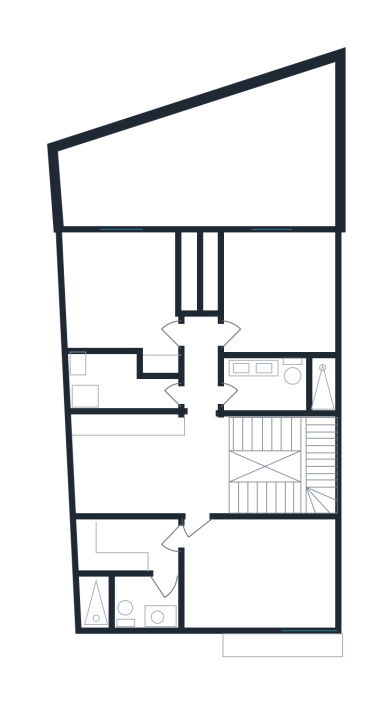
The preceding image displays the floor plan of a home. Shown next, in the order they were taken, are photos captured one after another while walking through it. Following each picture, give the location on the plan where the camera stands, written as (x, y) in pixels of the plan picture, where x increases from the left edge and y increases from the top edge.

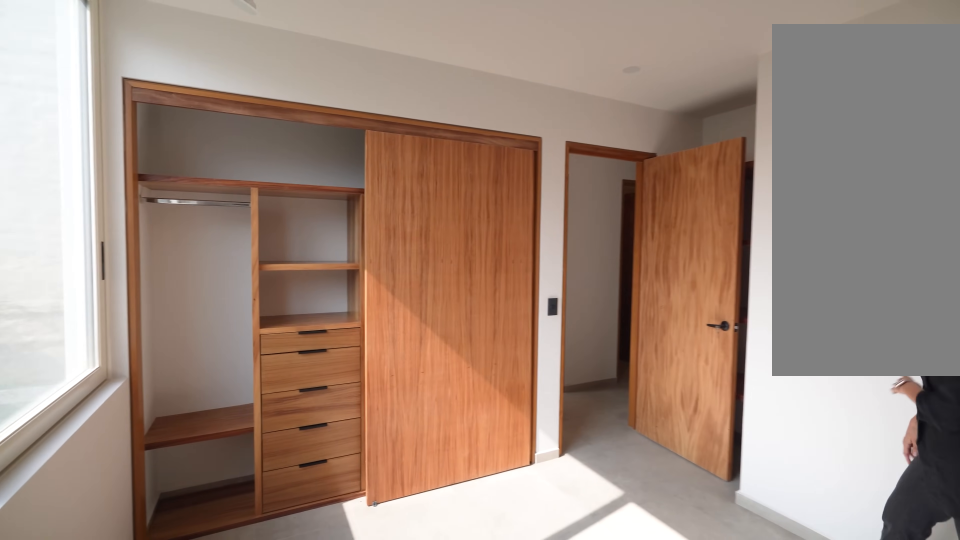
(96, 294)
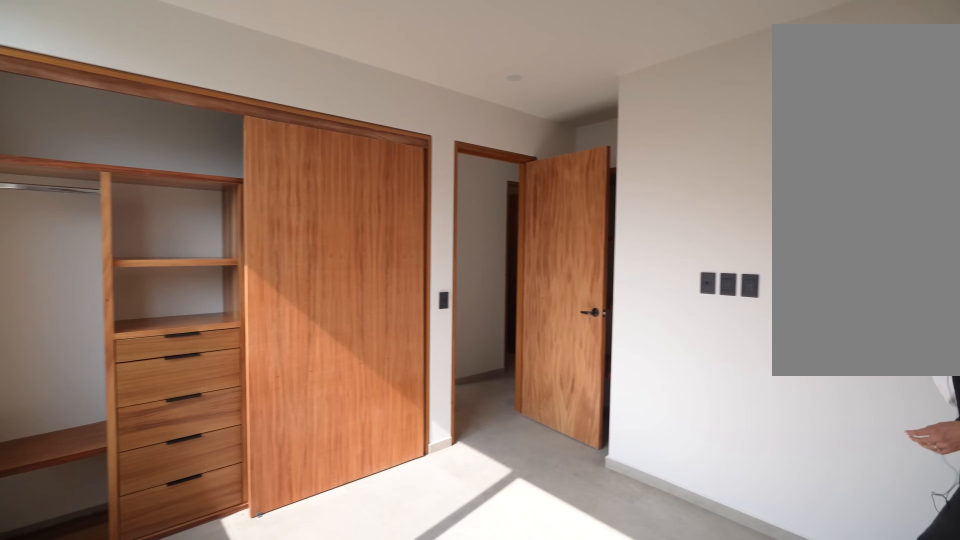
(93, 288)
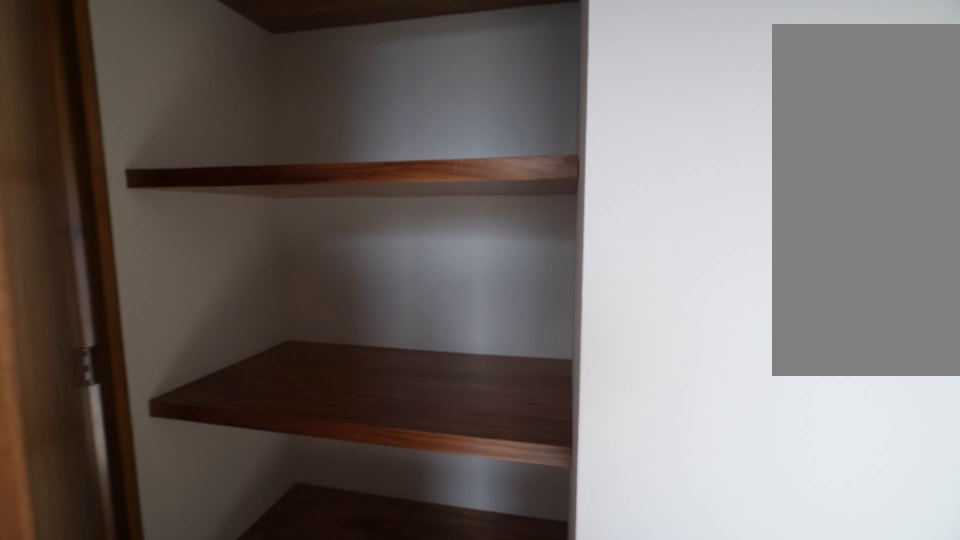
(151, 342)
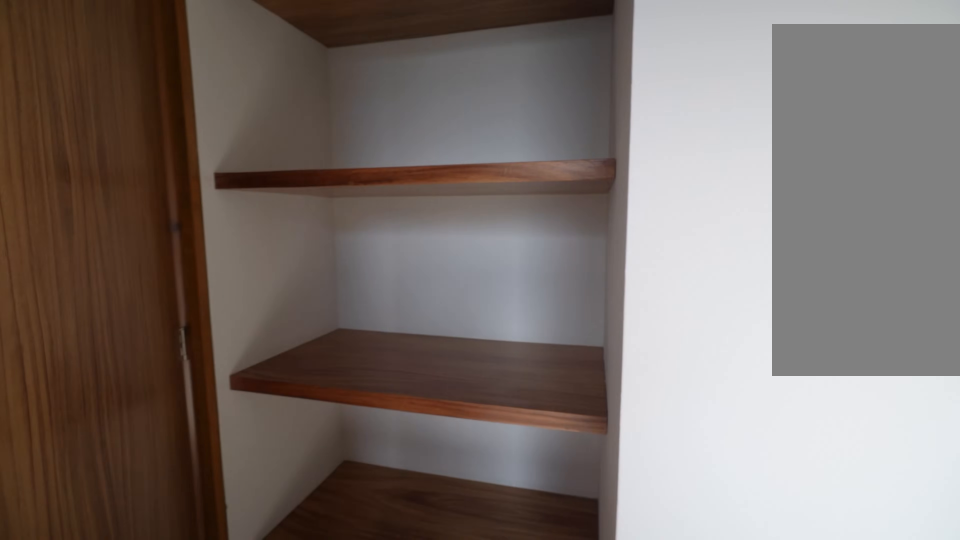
(151, 342)
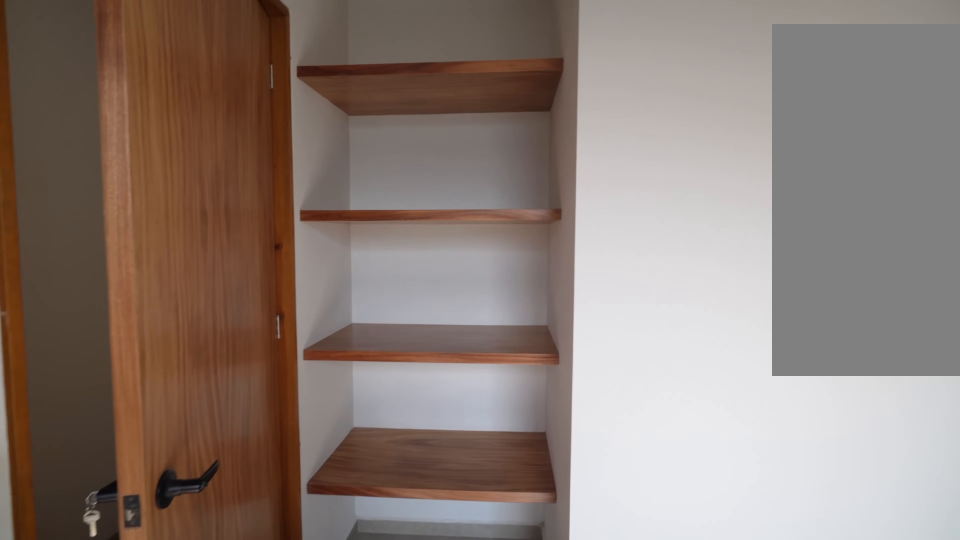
(151, 342)
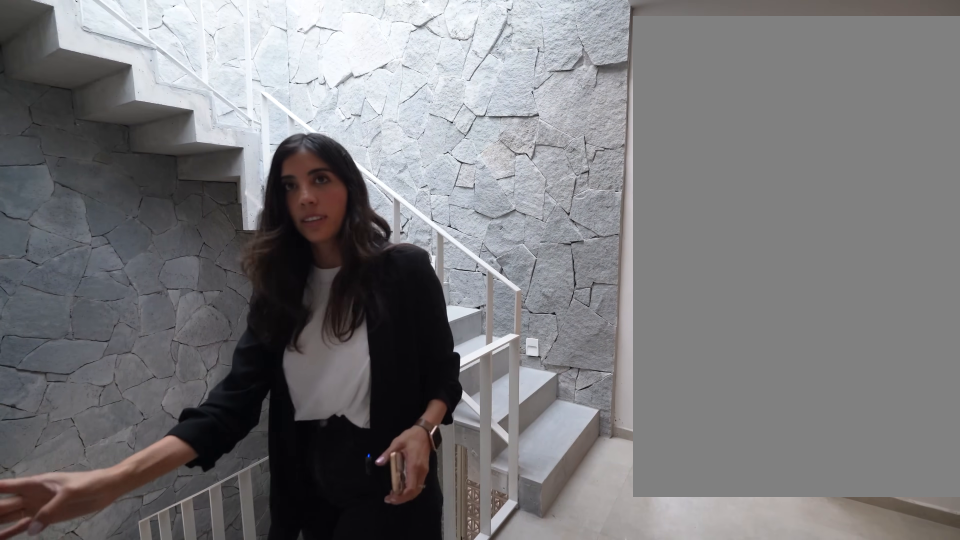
(197, 390)
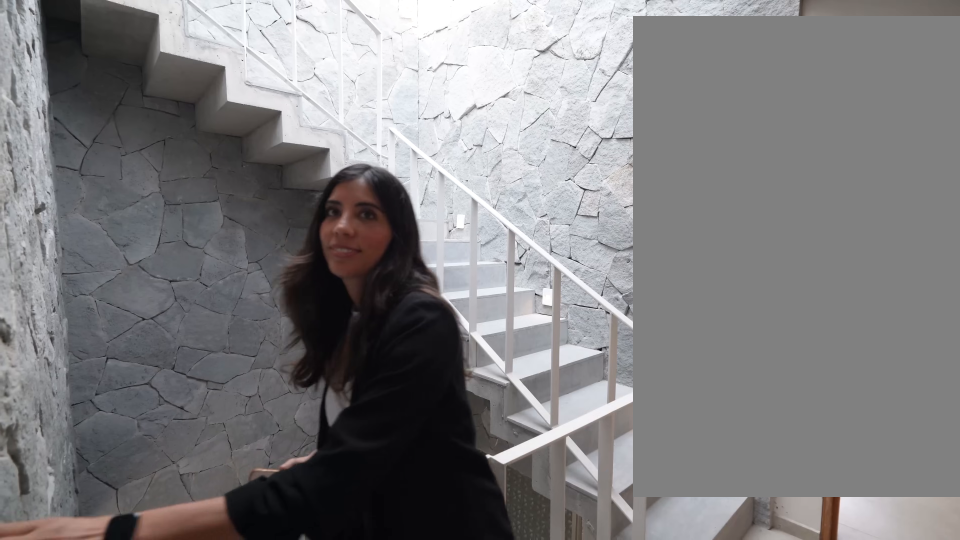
(194, 398)
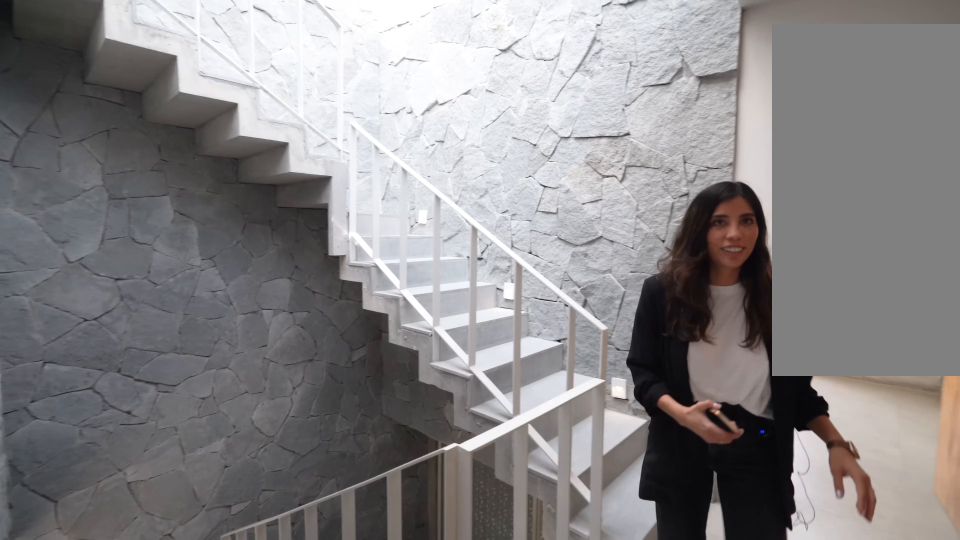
(195, 413)
